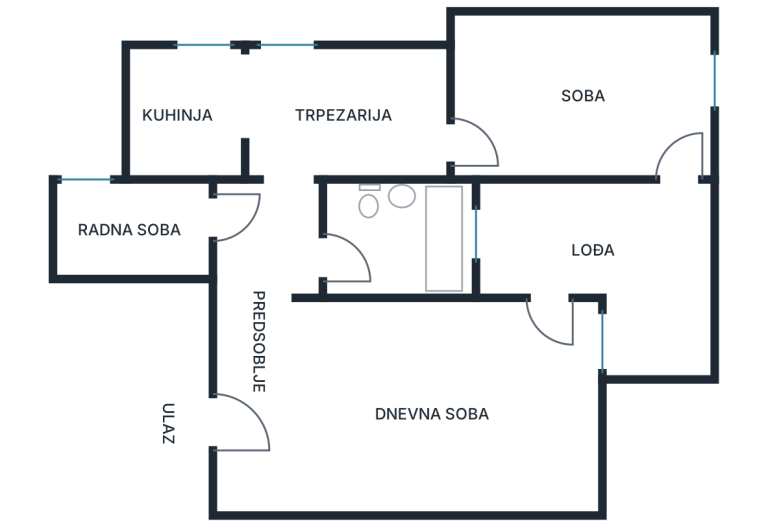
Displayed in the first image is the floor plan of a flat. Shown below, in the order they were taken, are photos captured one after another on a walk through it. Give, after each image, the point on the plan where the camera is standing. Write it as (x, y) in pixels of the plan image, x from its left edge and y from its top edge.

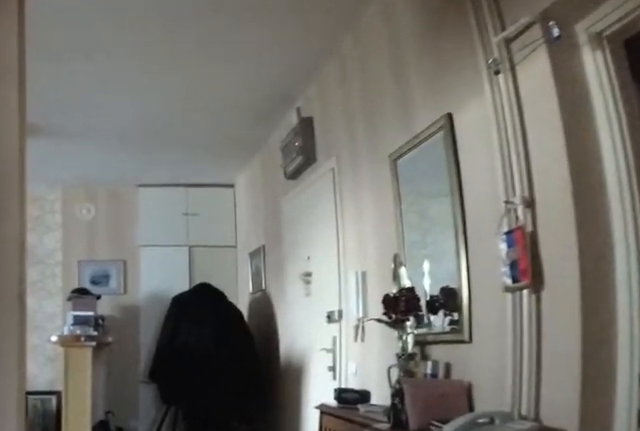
(274, 189)
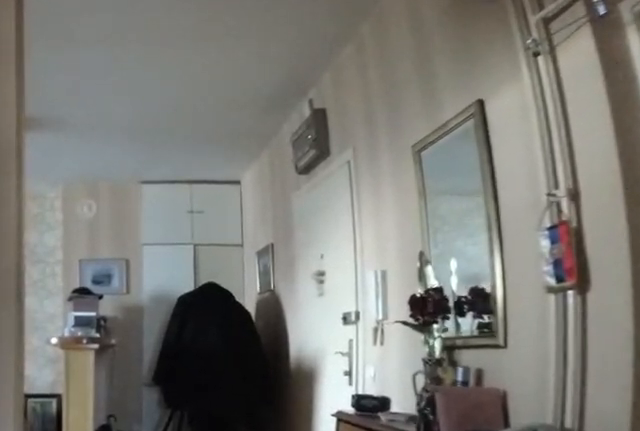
(274, 201)
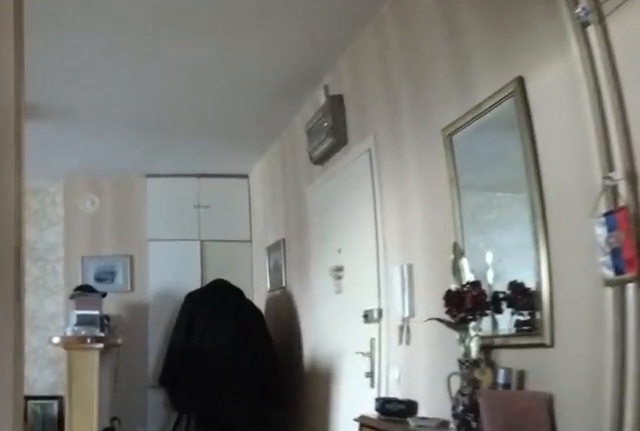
(274, 213)
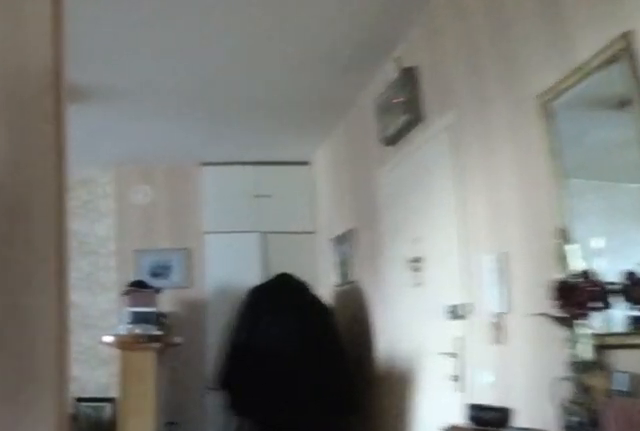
(275, 224)
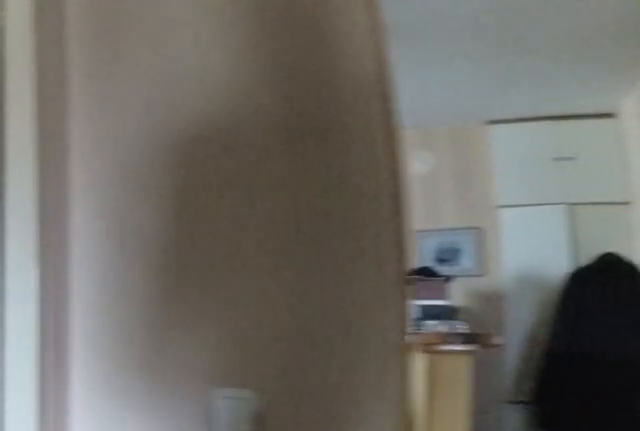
(275, 240)
